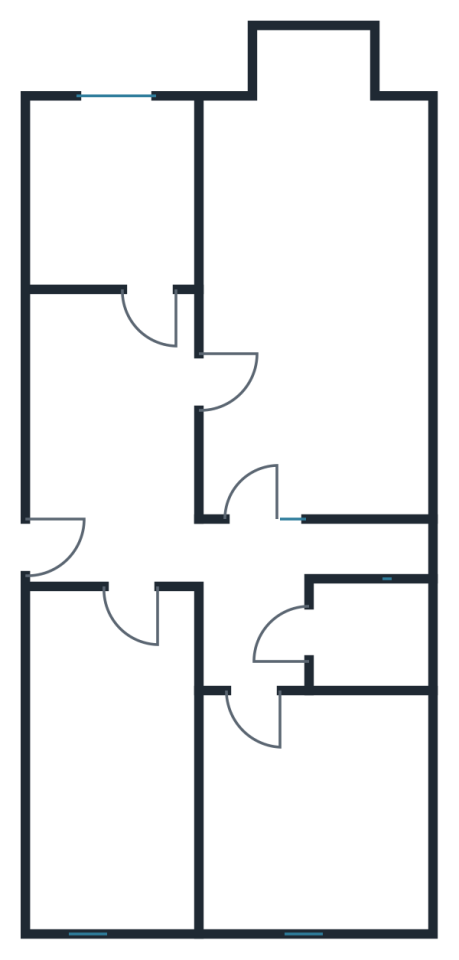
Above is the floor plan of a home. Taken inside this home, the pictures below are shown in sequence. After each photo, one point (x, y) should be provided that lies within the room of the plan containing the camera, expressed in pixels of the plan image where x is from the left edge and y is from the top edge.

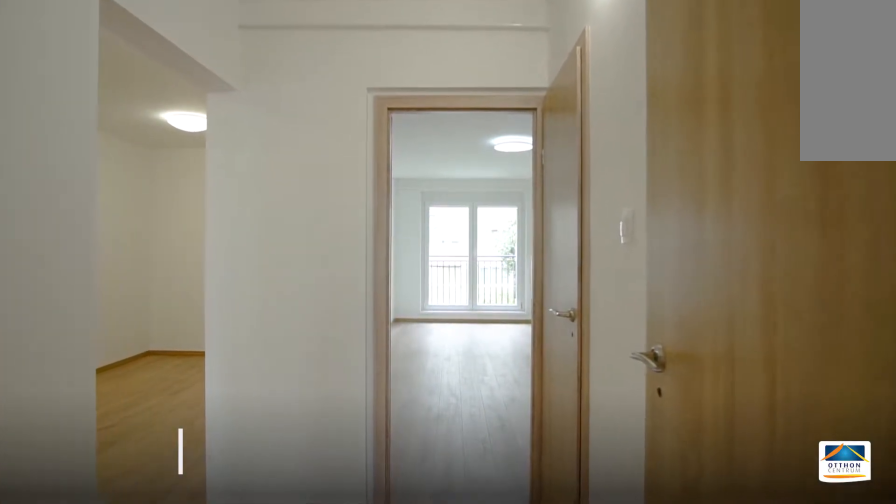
(257, 604)
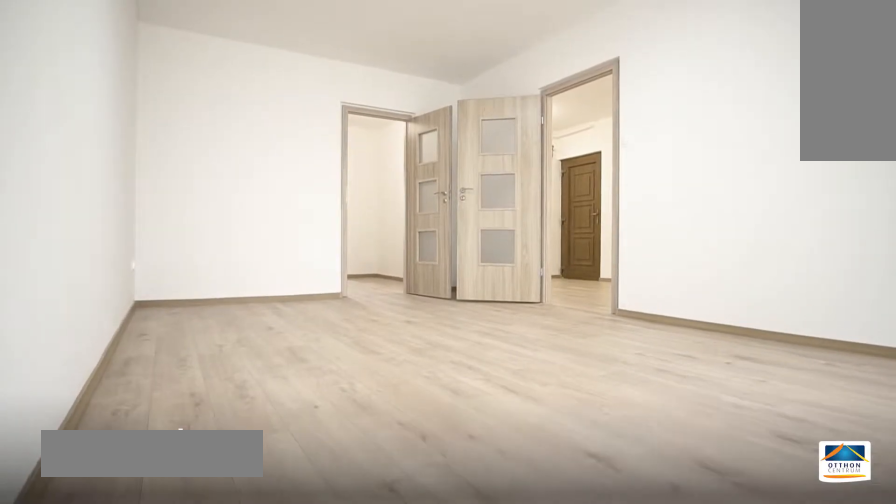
(309, 272)
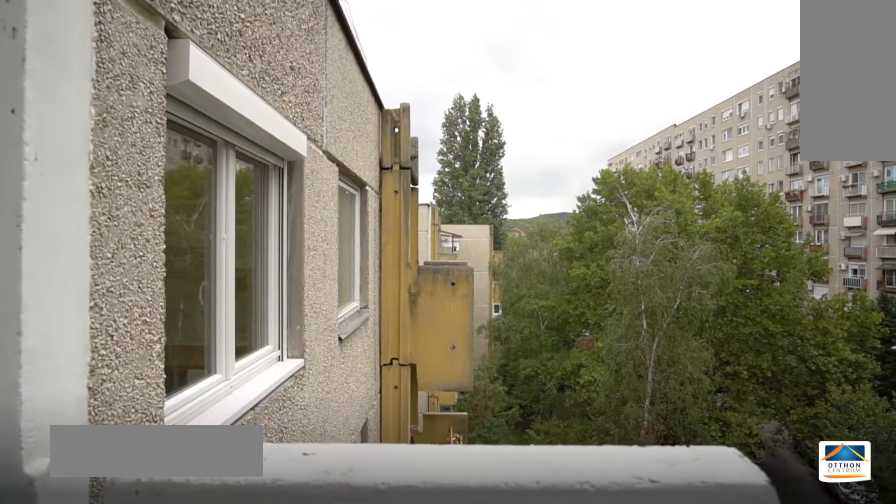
(313, 63)
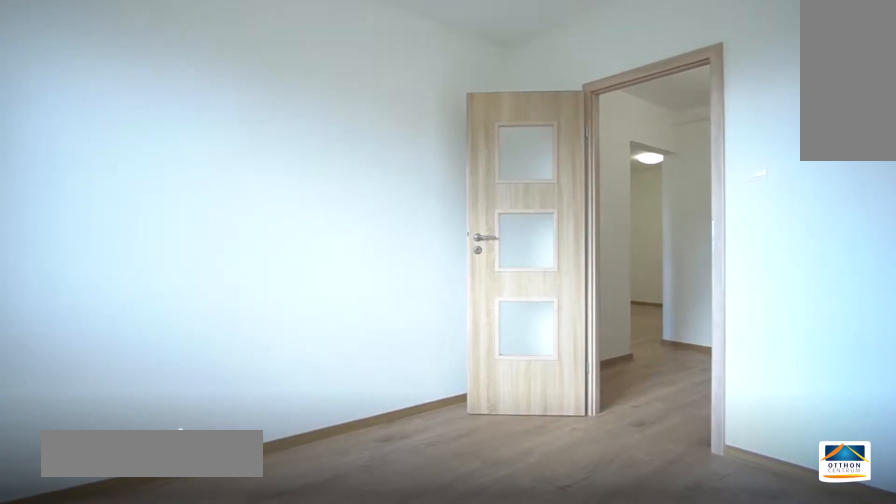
(326, 813)
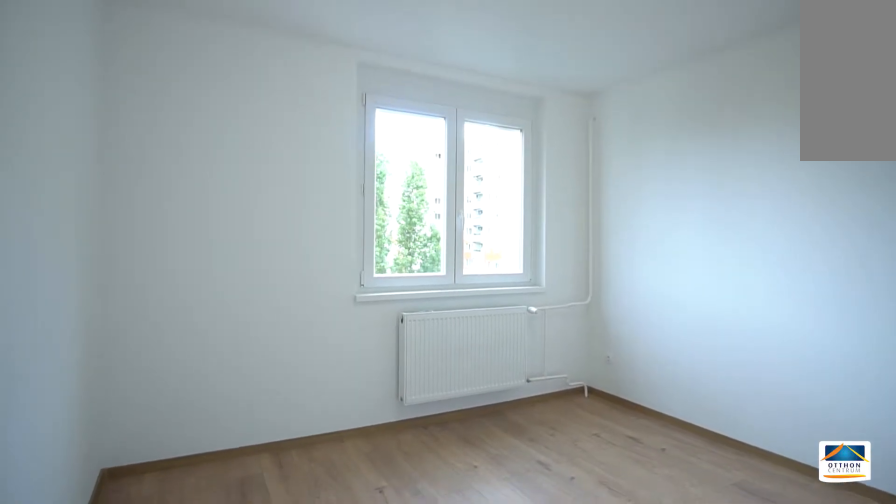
(326, 813)
